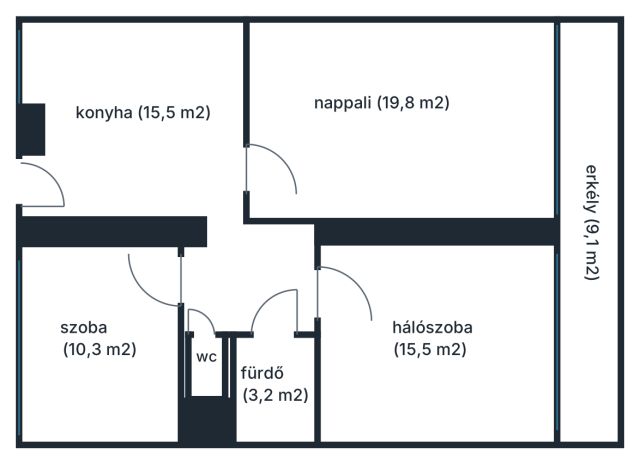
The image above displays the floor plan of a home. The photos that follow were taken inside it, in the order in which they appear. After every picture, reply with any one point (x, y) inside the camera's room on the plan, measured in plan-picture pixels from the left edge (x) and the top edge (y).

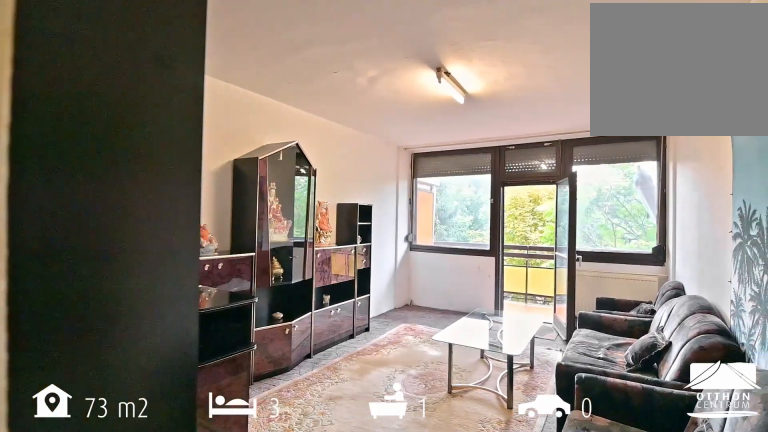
(400, 121)
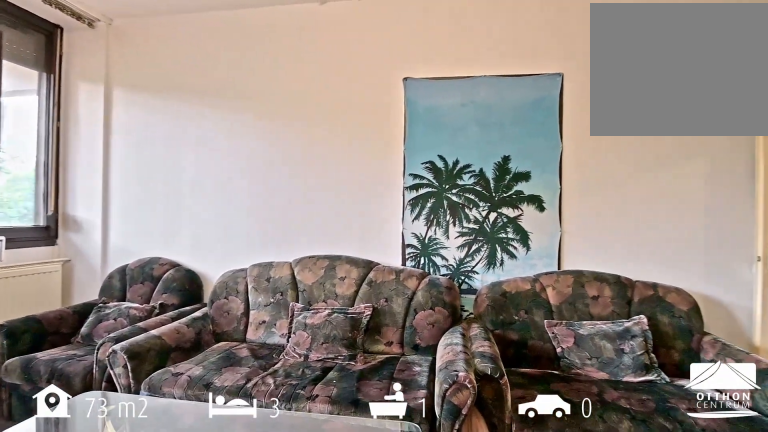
(400, 121)
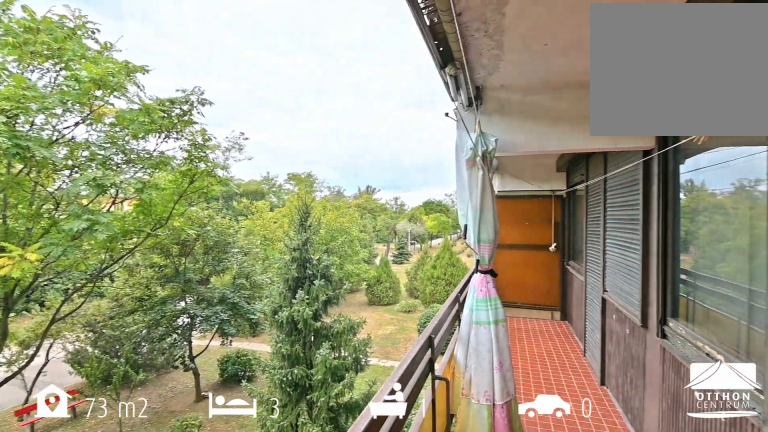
(588, 243)
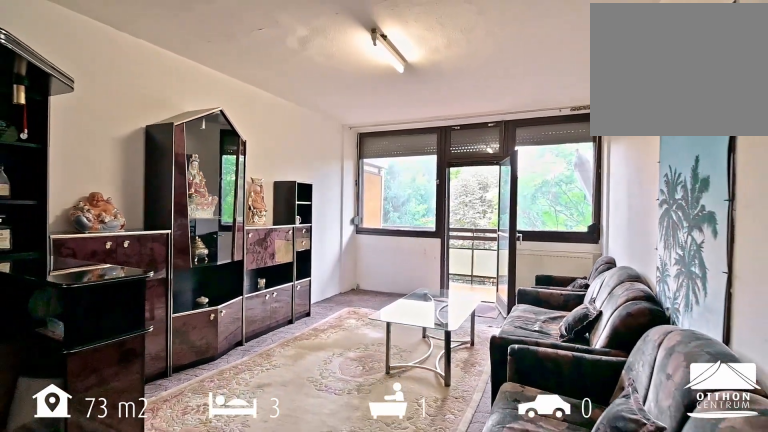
(400, 121)
